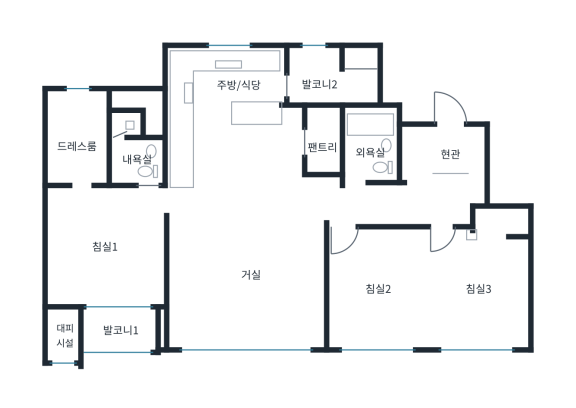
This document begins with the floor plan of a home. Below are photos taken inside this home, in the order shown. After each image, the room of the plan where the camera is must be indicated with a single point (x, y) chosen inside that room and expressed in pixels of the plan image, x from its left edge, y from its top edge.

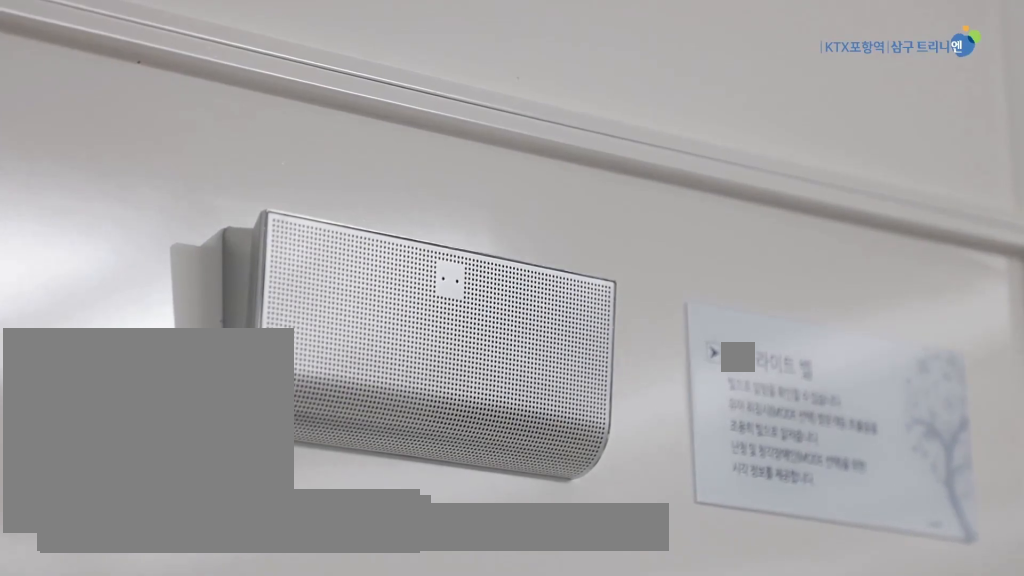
(247, 284)
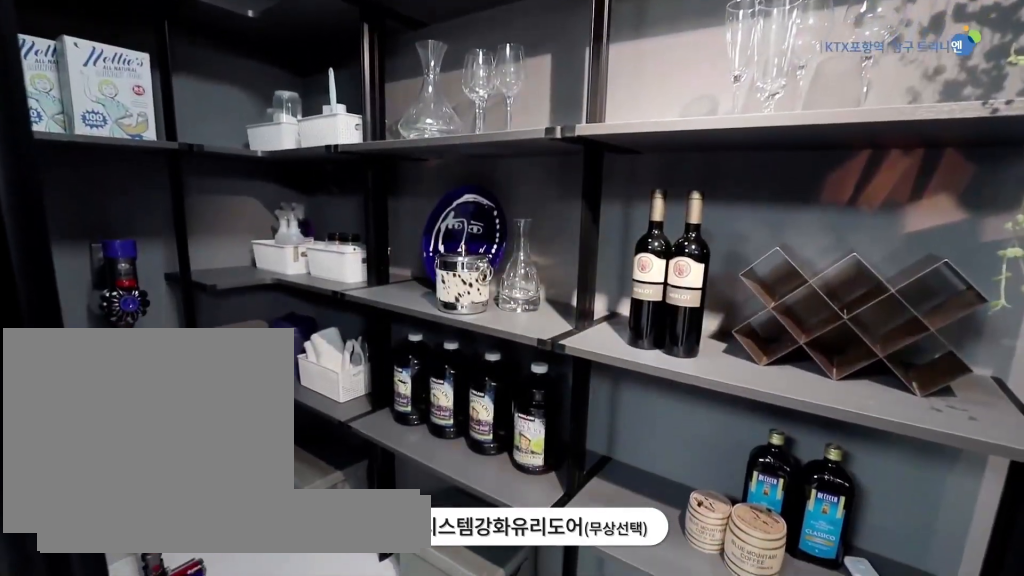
(323, 145)
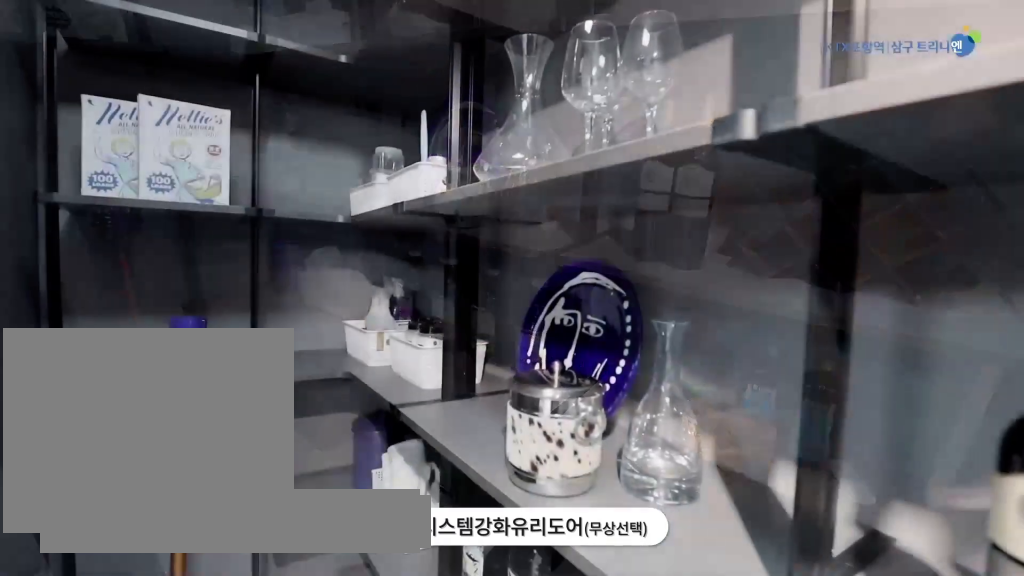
(323, 145)
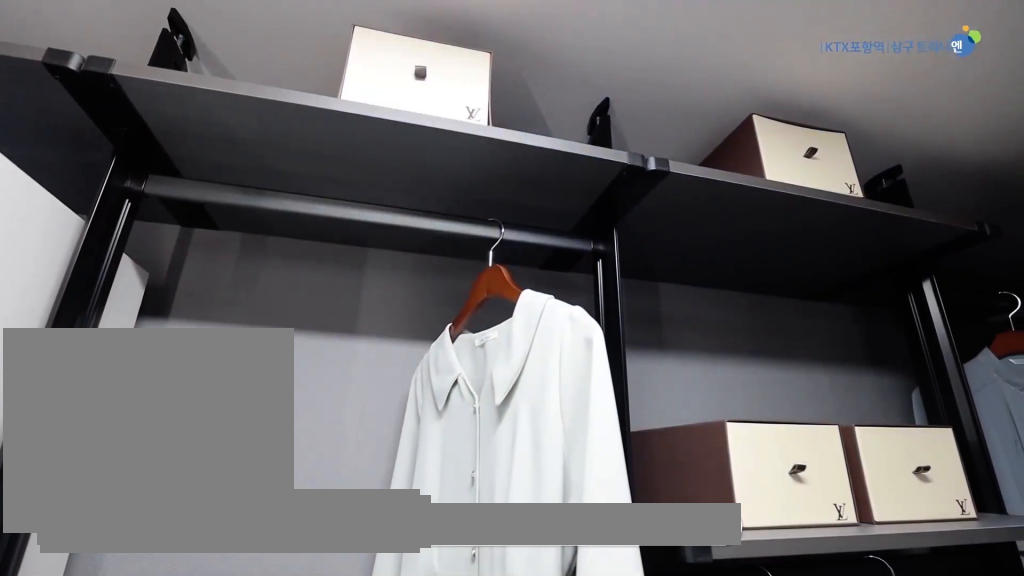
(75, 139)
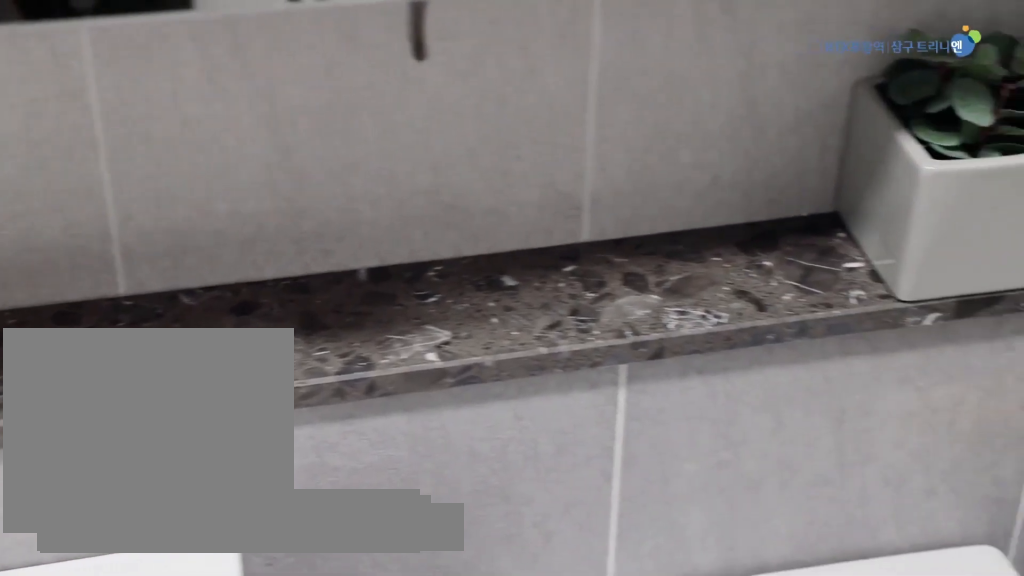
(132, 149)
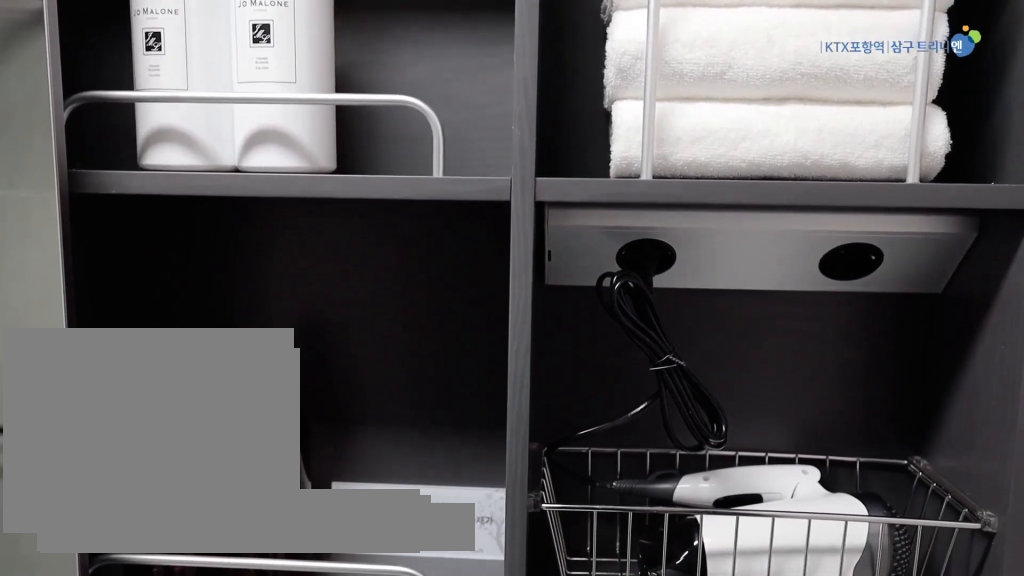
(135, 149)
